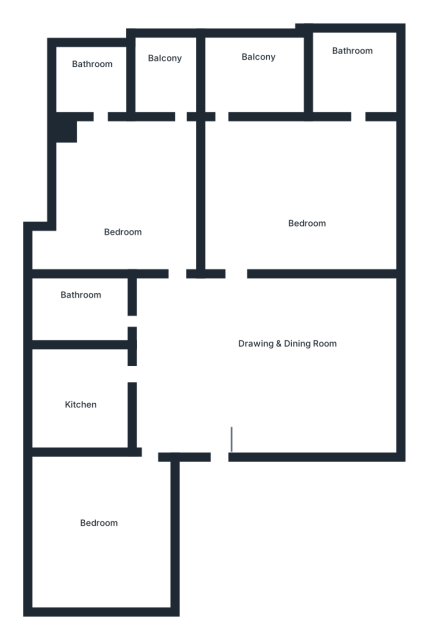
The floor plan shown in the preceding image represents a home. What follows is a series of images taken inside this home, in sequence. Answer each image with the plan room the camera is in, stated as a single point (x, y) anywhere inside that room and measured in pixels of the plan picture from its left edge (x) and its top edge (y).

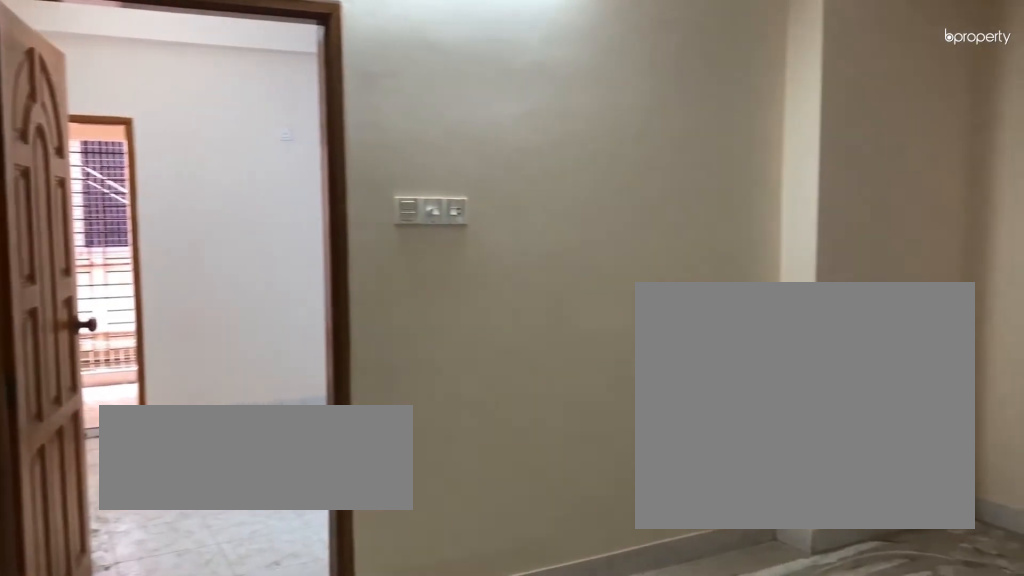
(258, 344)
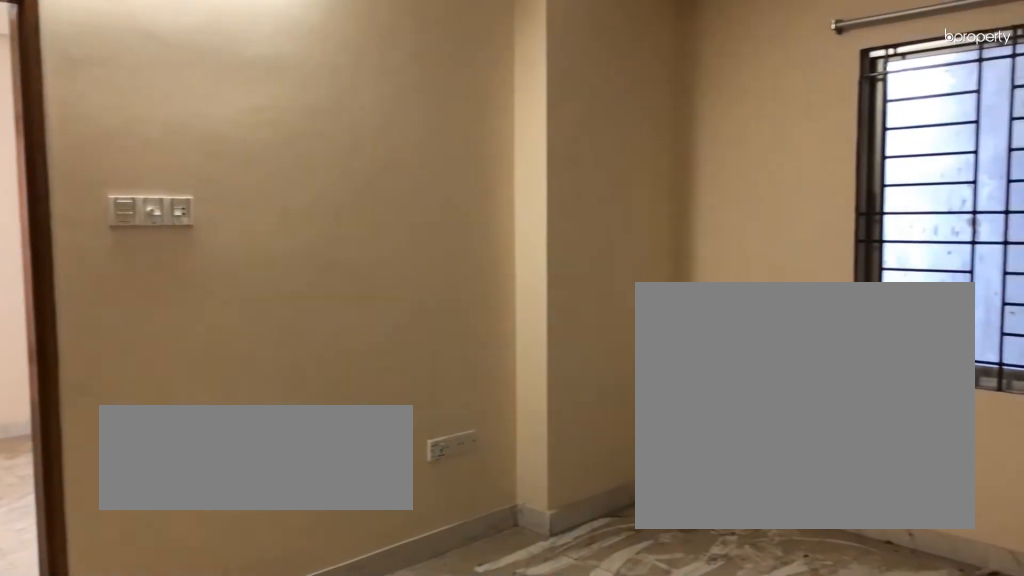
(258, 344)
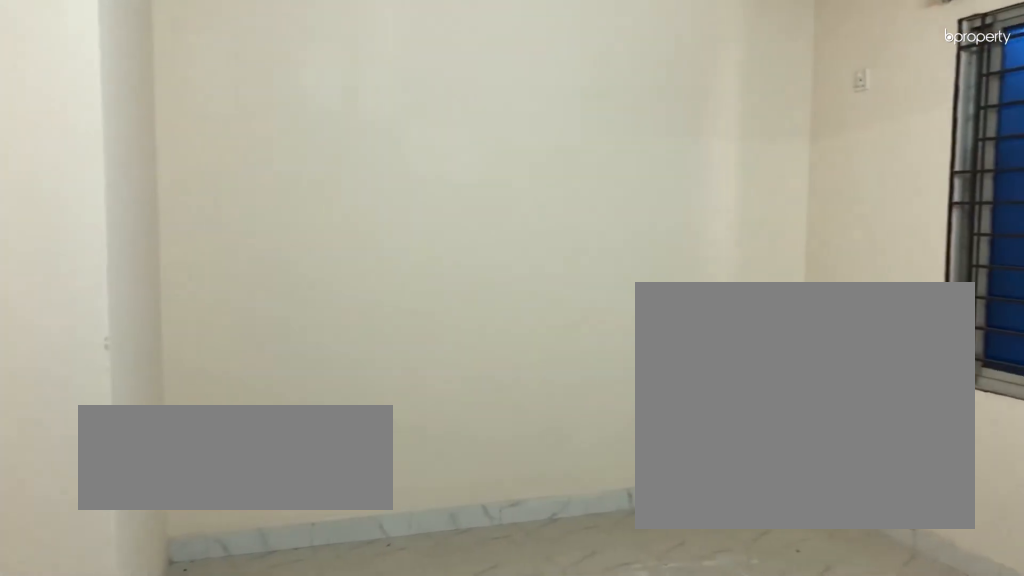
(106, 513)
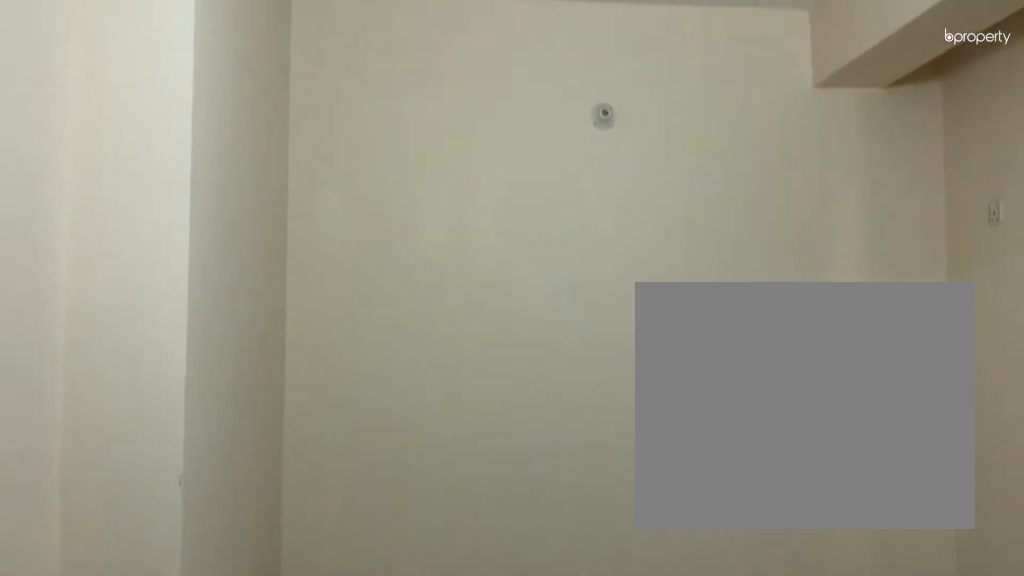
(106, 513)
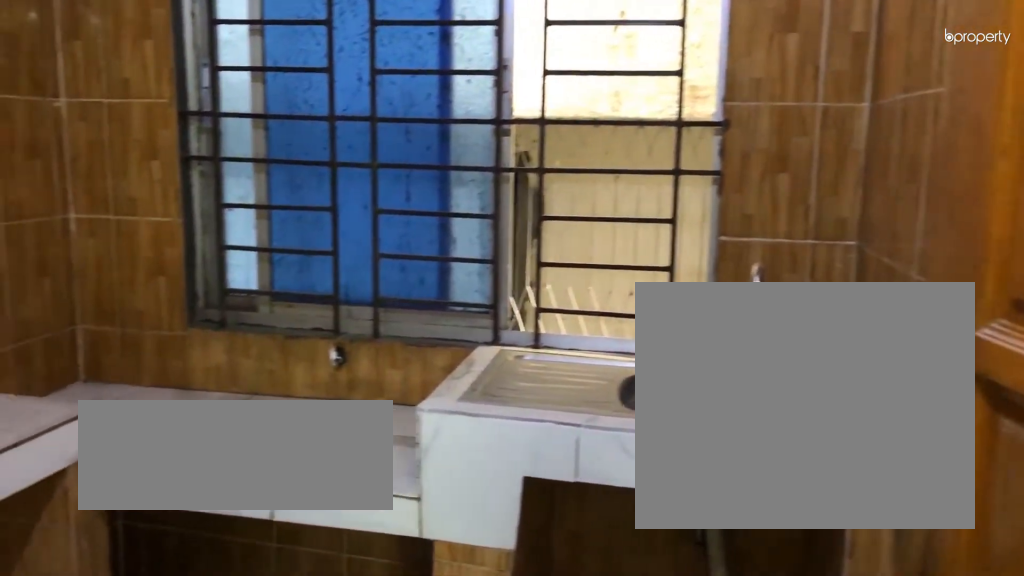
(78, 389)
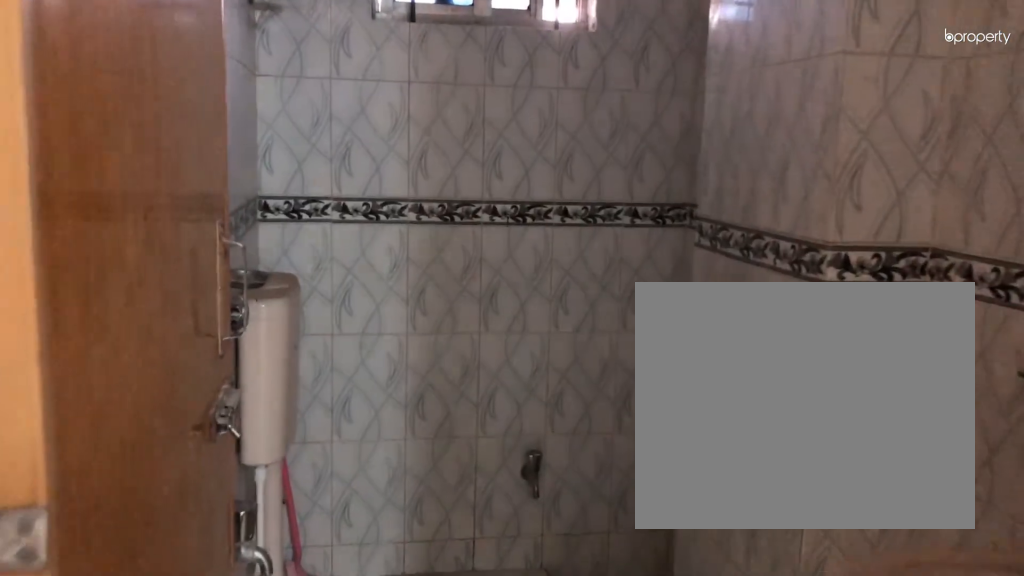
(82, 305)
